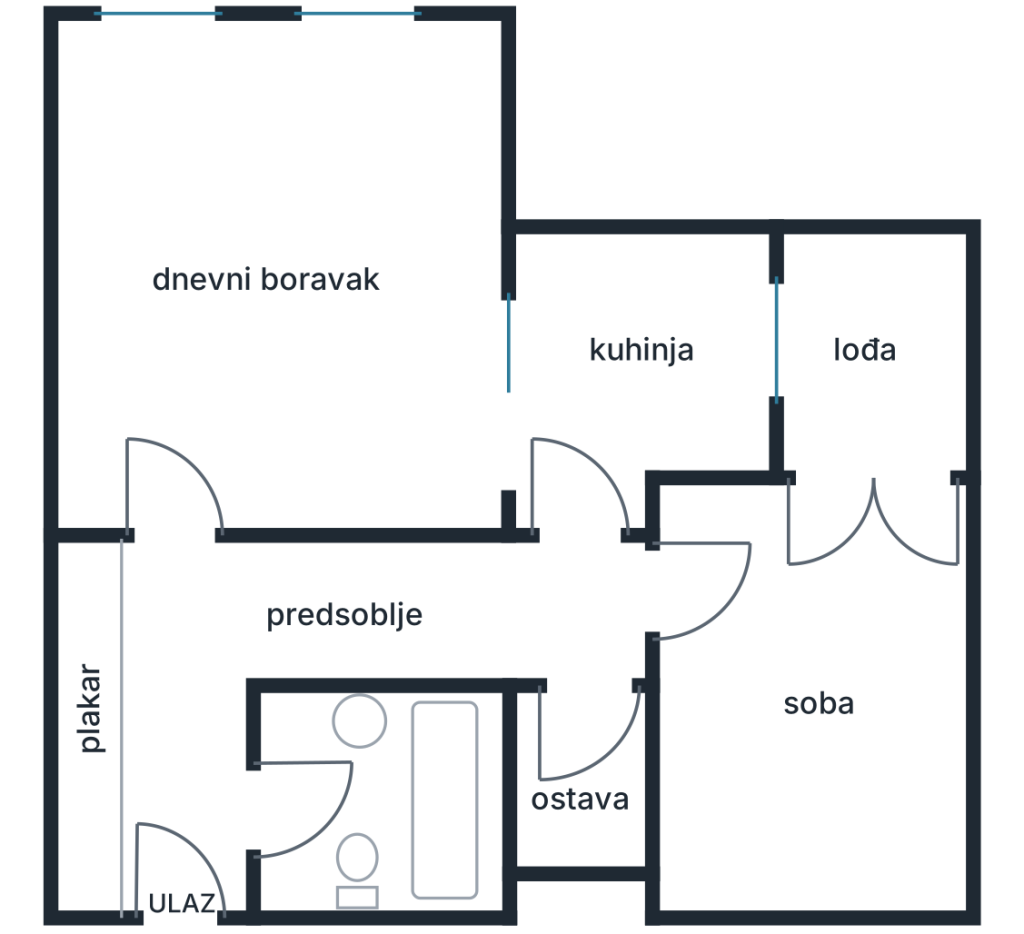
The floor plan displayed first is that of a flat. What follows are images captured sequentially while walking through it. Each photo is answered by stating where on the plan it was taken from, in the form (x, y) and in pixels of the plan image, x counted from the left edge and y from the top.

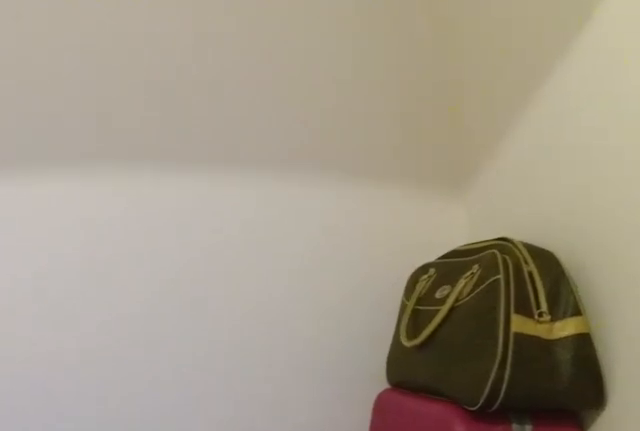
(694, 742)
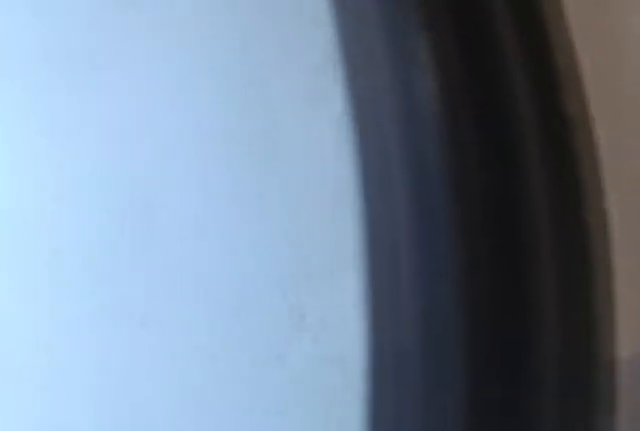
(941, 533)
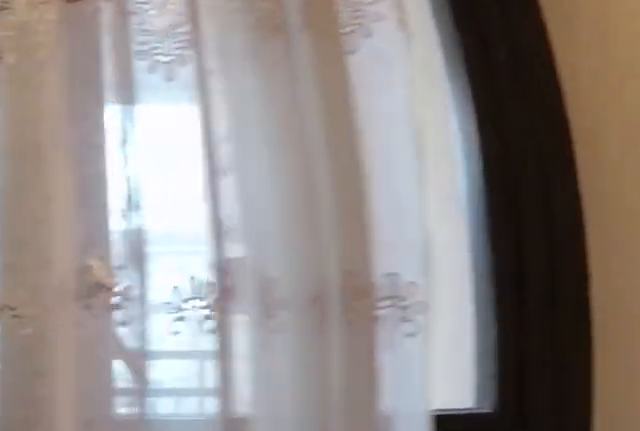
(934, 603)
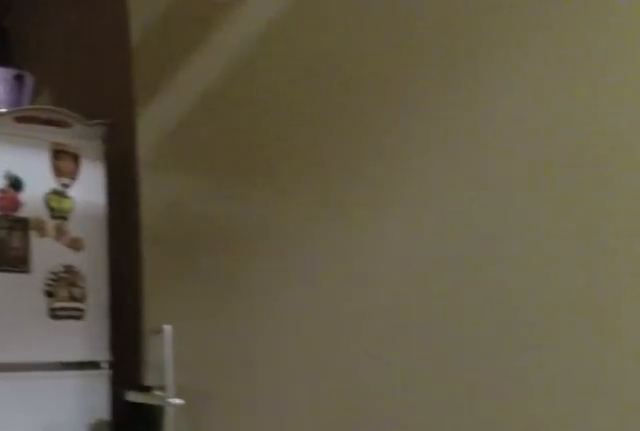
(584, 642)
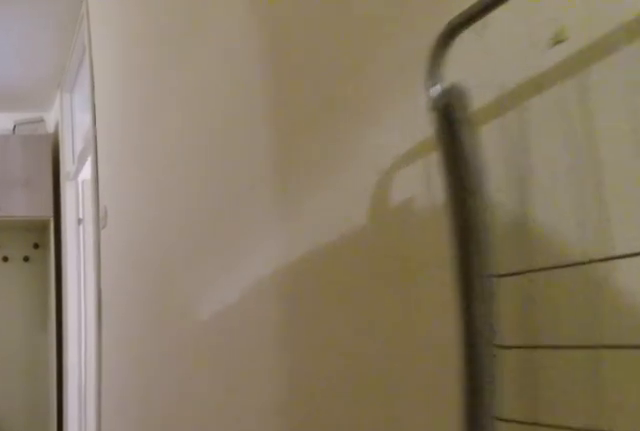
(501, 621)
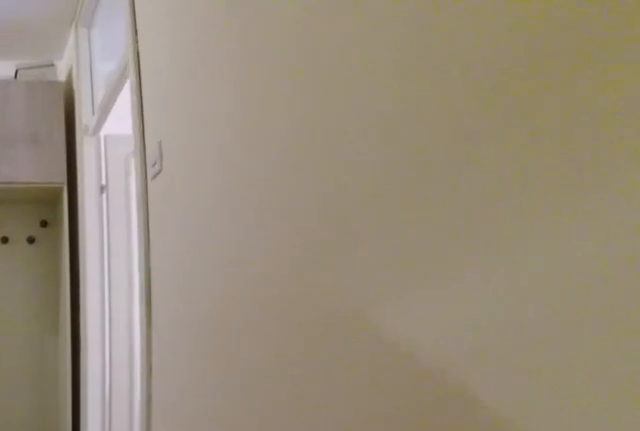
(418, 621)
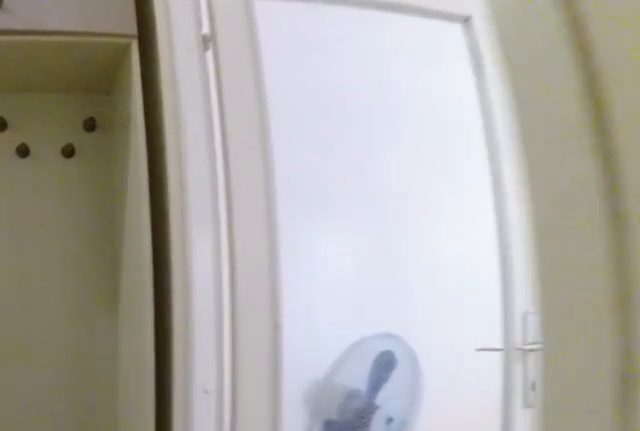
(293, 622)
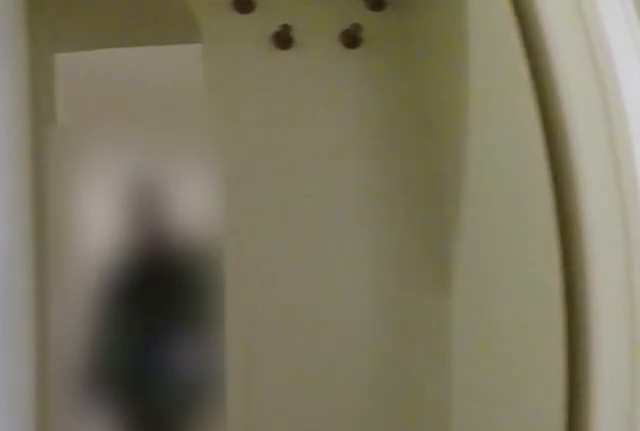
(179, 629)
